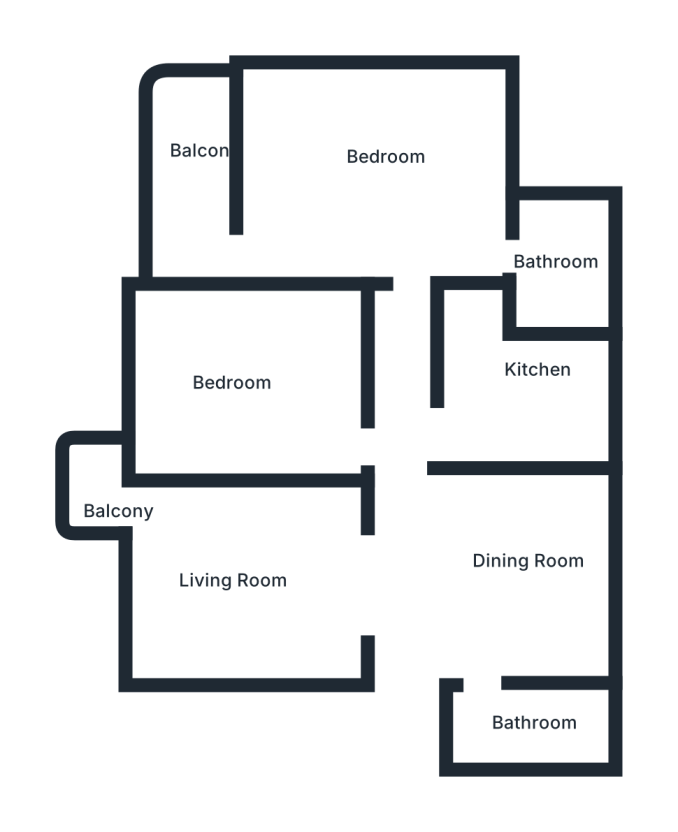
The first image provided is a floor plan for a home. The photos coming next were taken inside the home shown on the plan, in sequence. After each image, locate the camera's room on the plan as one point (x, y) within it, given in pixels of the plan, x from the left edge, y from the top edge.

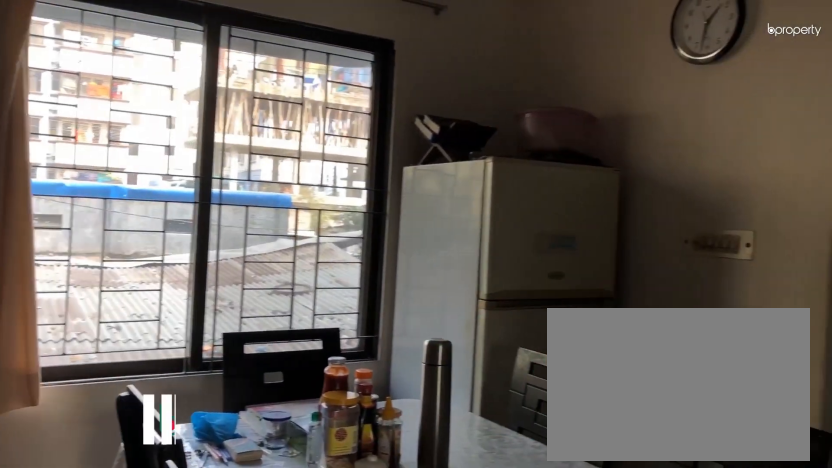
(485, 565)
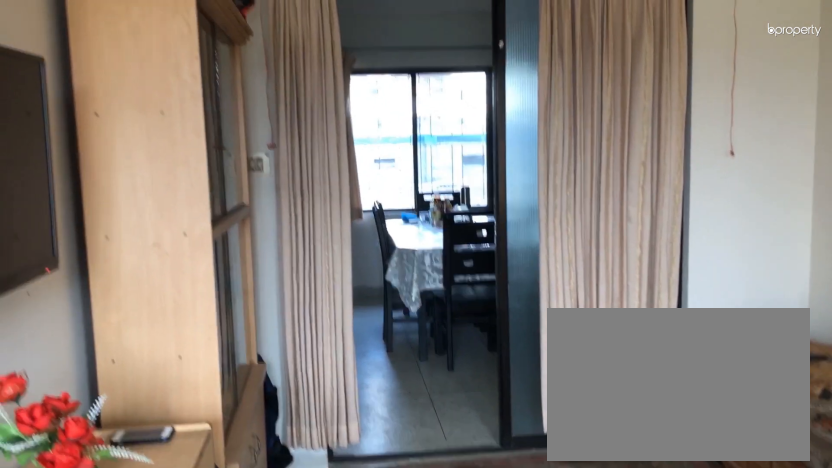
(233, 575)
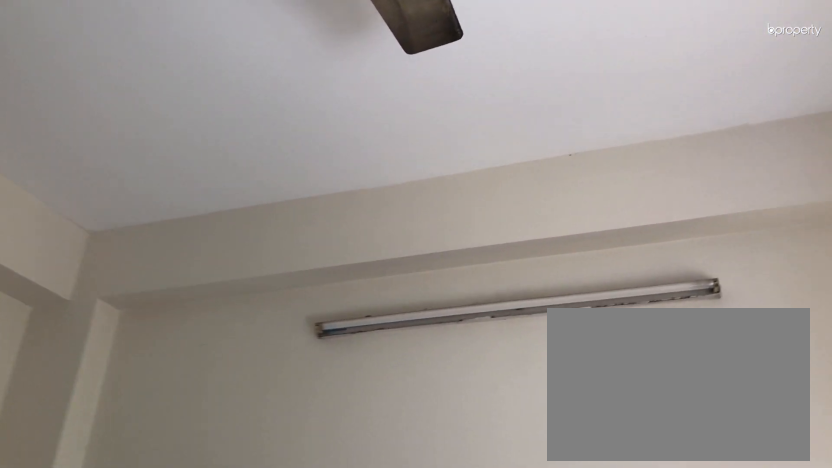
(233, 575)
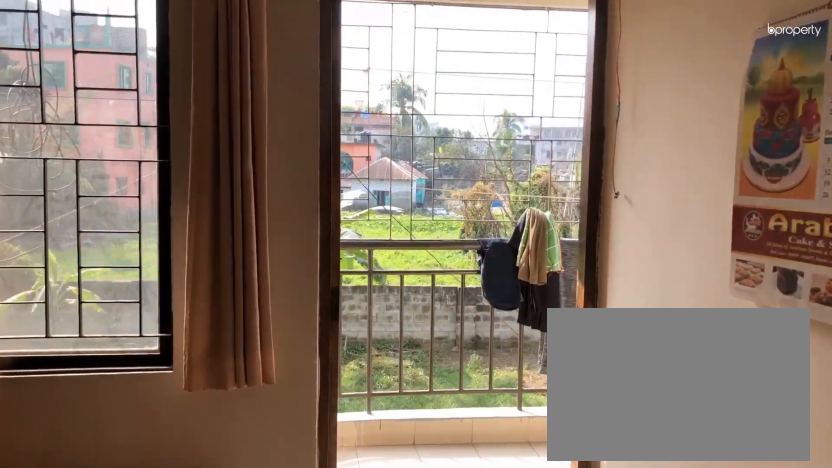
(233, 575)
